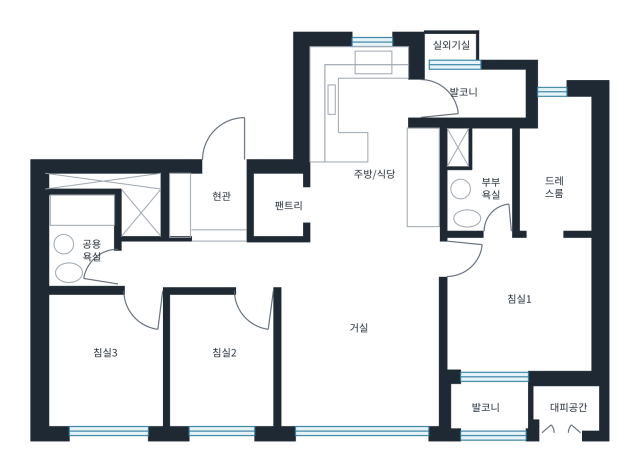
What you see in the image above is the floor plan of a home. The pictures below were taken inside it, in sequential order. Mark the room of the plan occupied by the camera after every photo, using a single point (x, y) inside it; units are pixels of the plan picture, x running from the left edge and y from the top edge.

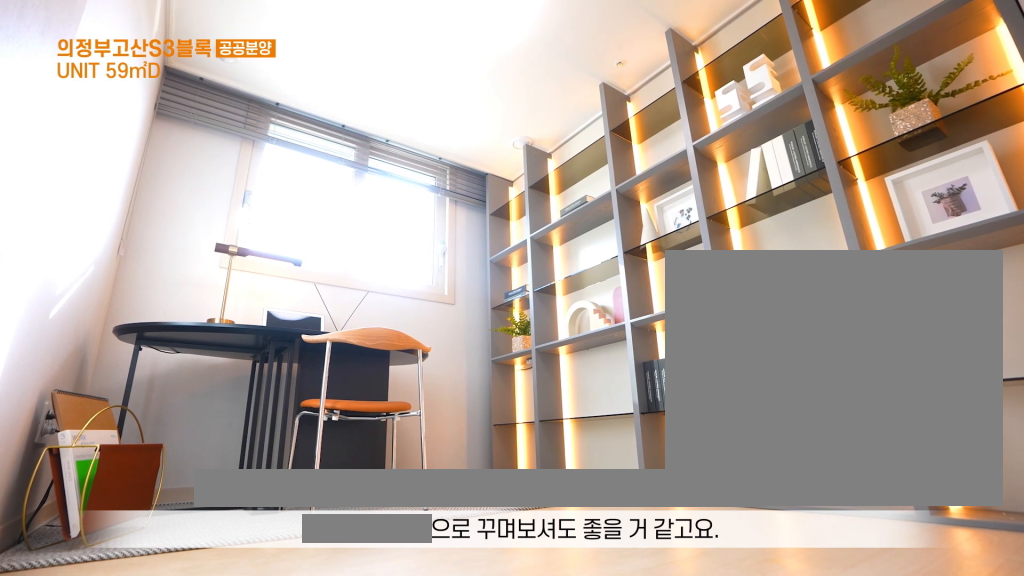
(225, 342)
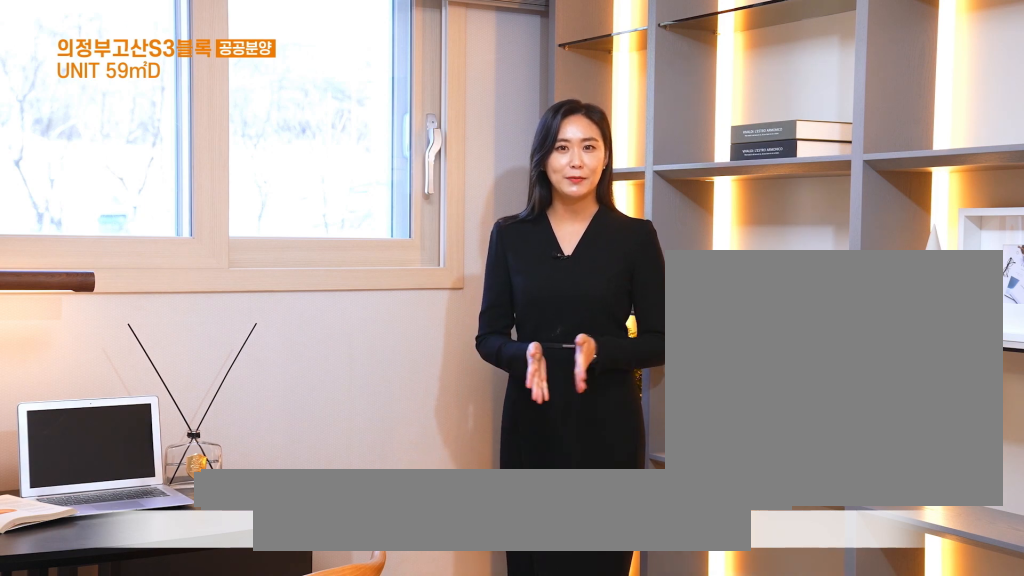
(225, 342)
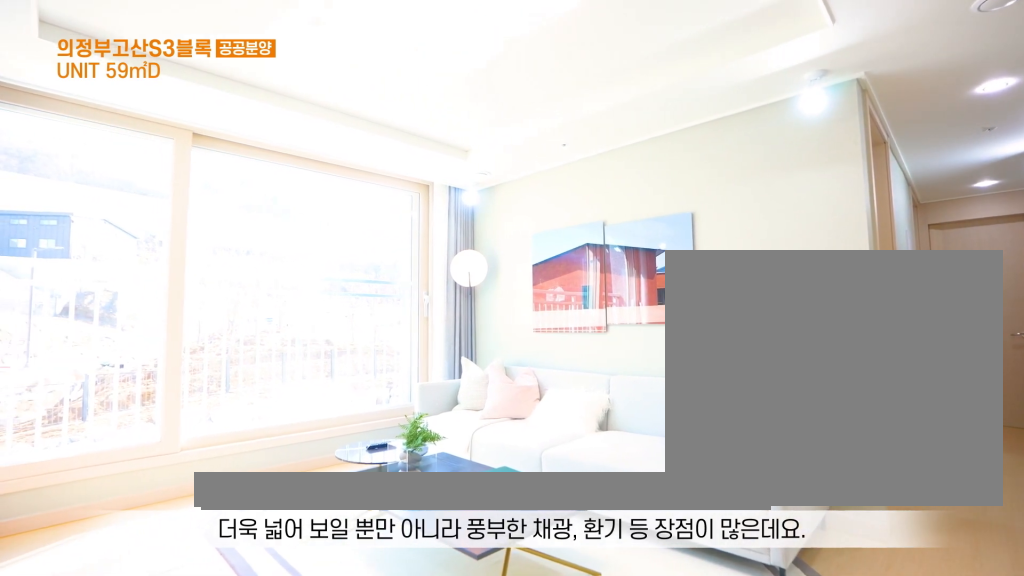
(359, 283)
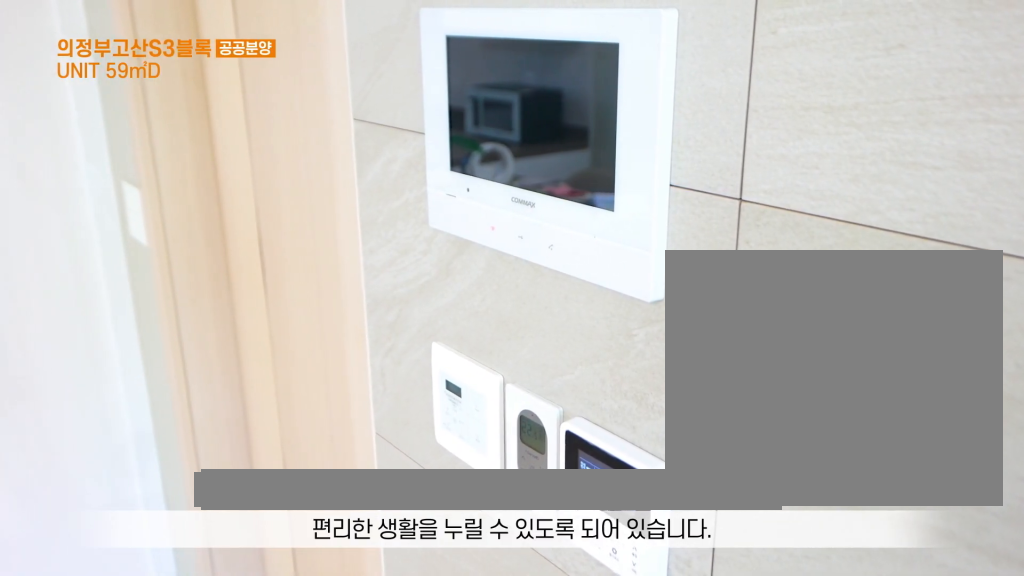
(360, 318)
